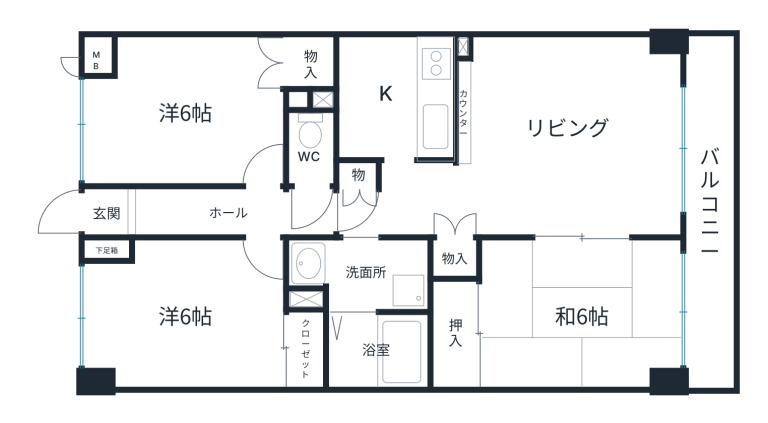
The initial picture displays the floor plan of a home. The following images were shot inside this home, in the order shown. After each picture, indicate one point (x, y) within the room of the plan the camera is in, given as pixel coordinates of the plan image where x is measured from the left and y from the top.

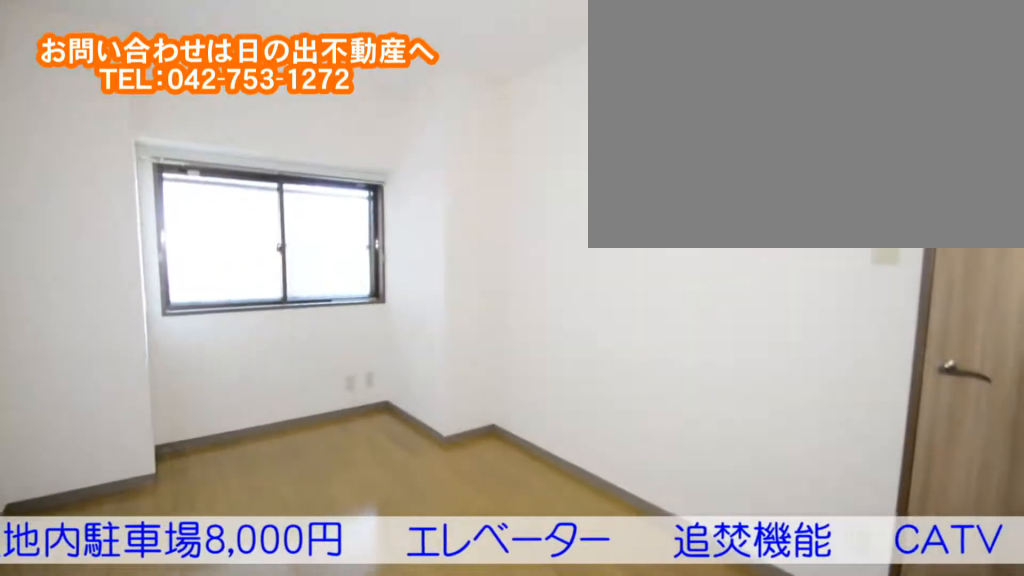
(142, 335)
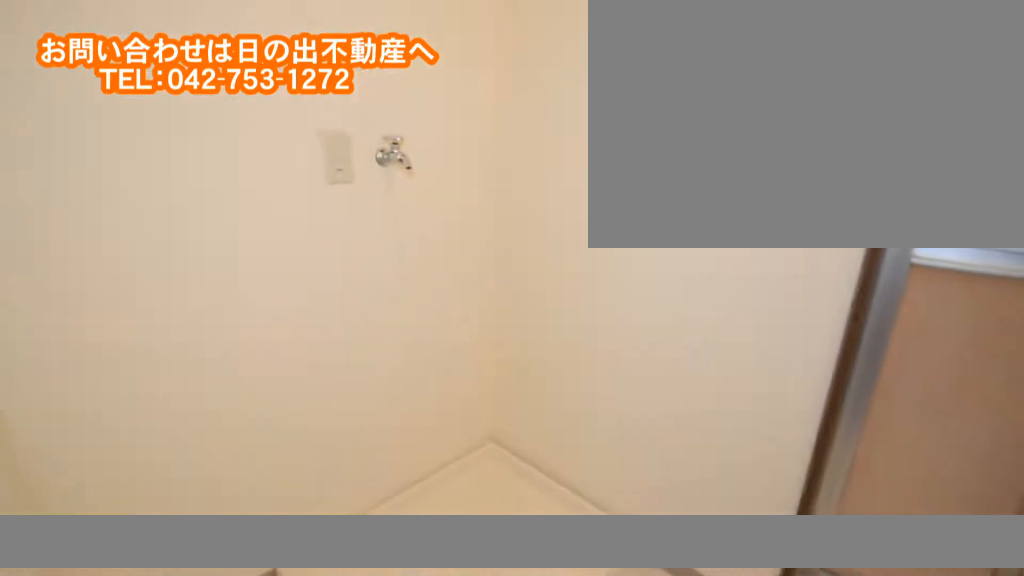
(387, 268)
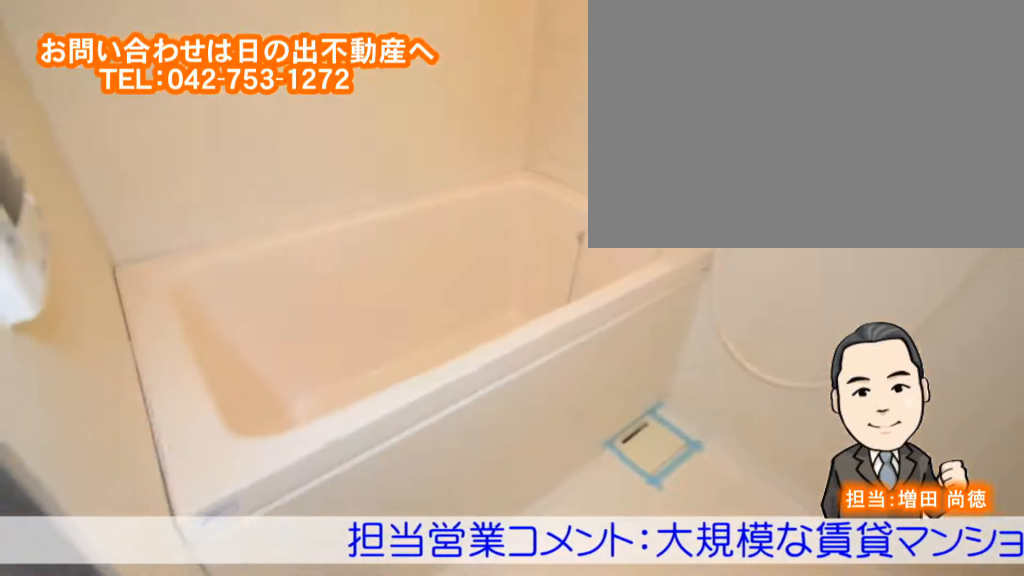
(378, 350)
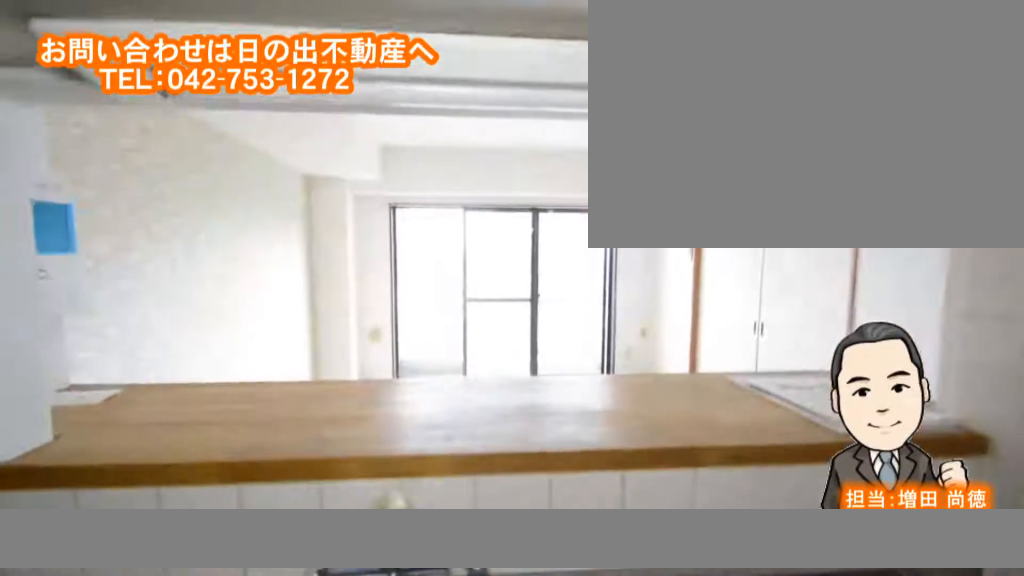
(381, 99)
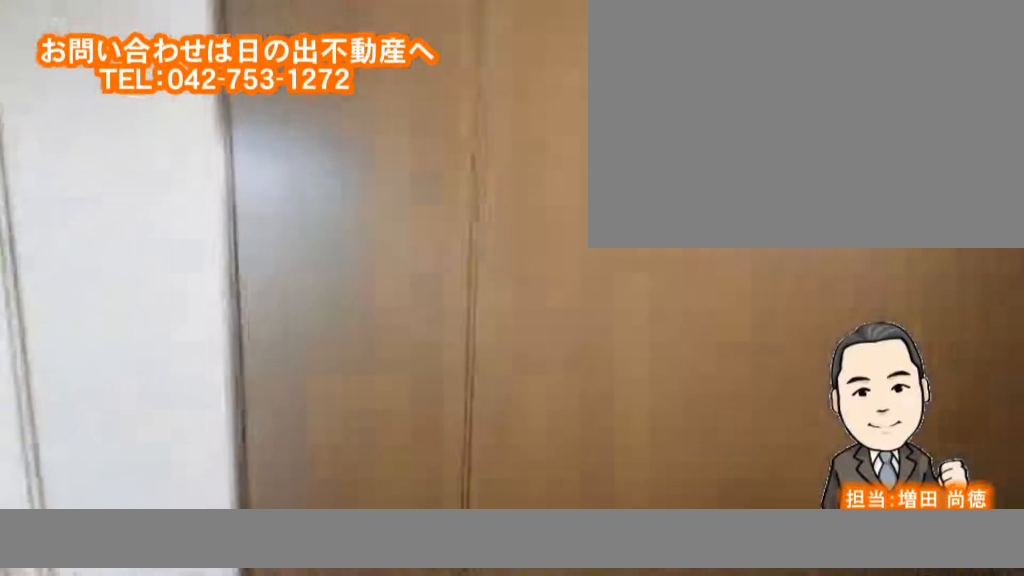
(561, 163)
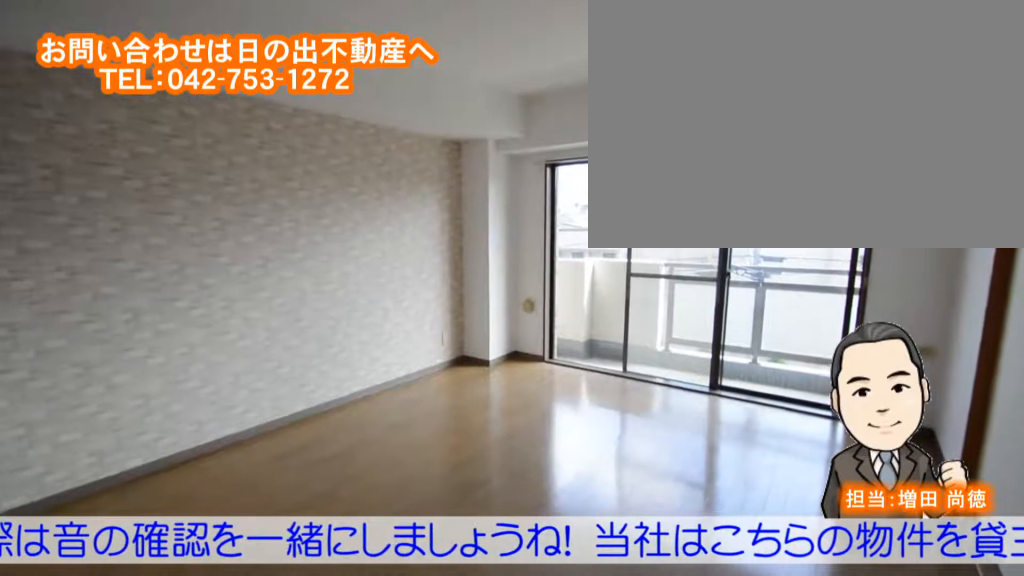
(561, 163)
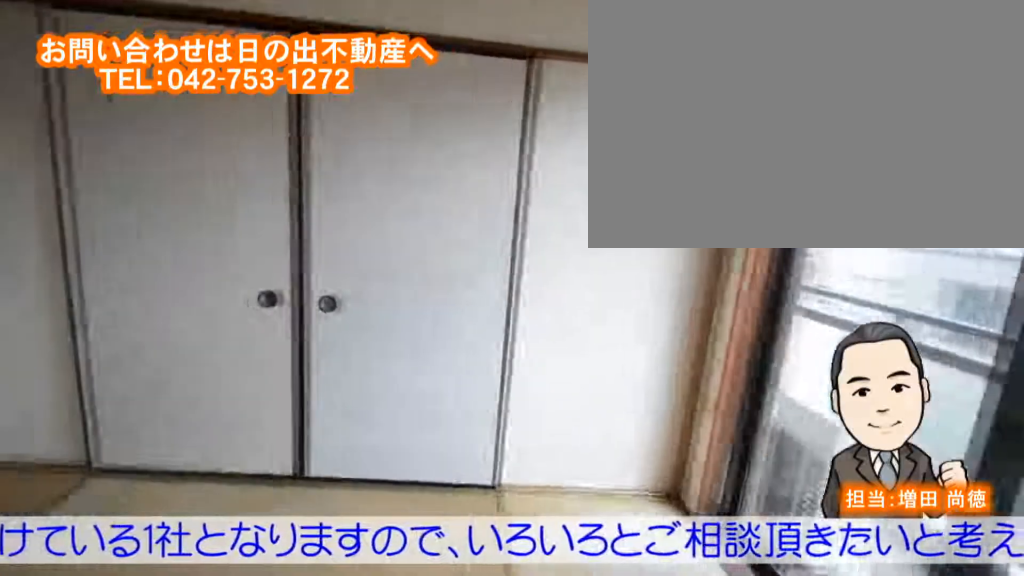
(532, 305)
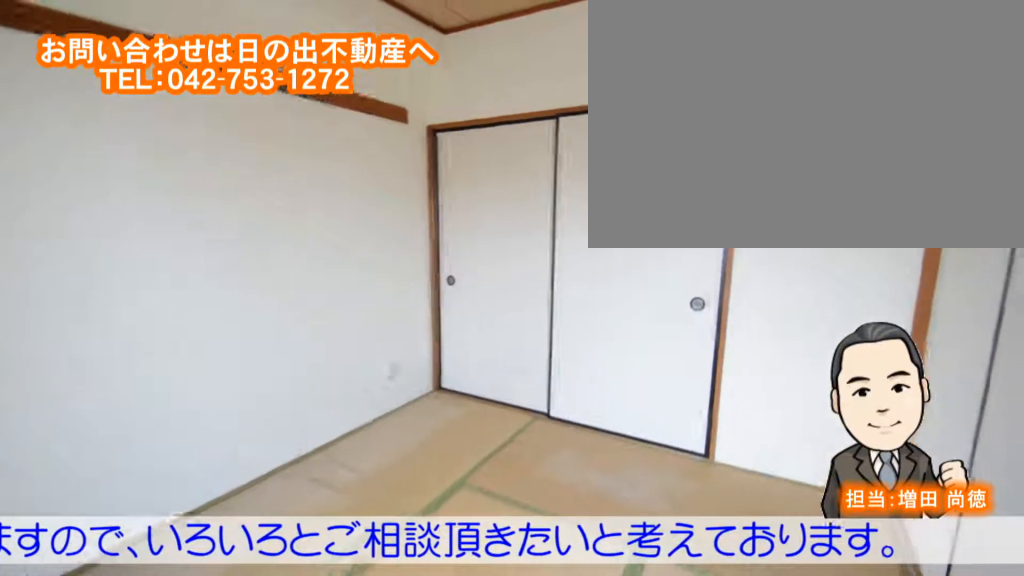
(530, 305)
